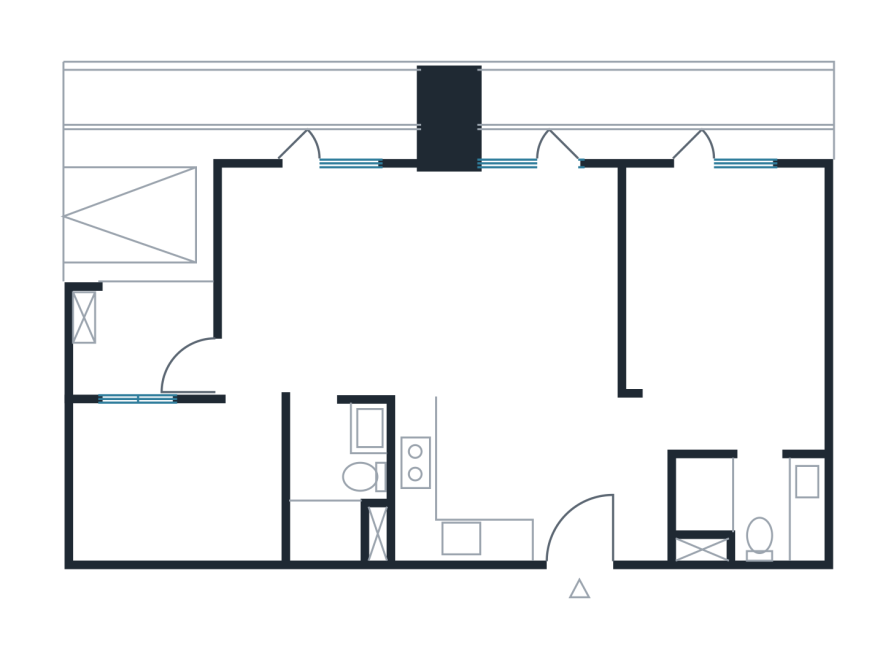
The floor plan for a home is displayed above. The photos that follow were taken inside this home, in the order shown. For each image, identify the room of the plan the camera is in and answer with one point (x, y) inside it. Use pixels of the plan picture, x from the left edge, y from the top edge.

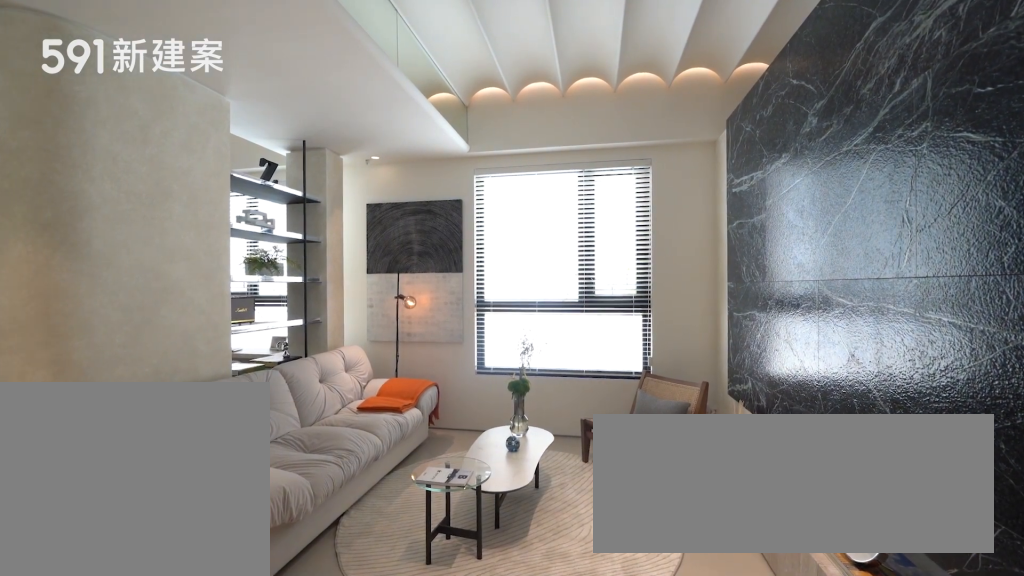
(510, 272)
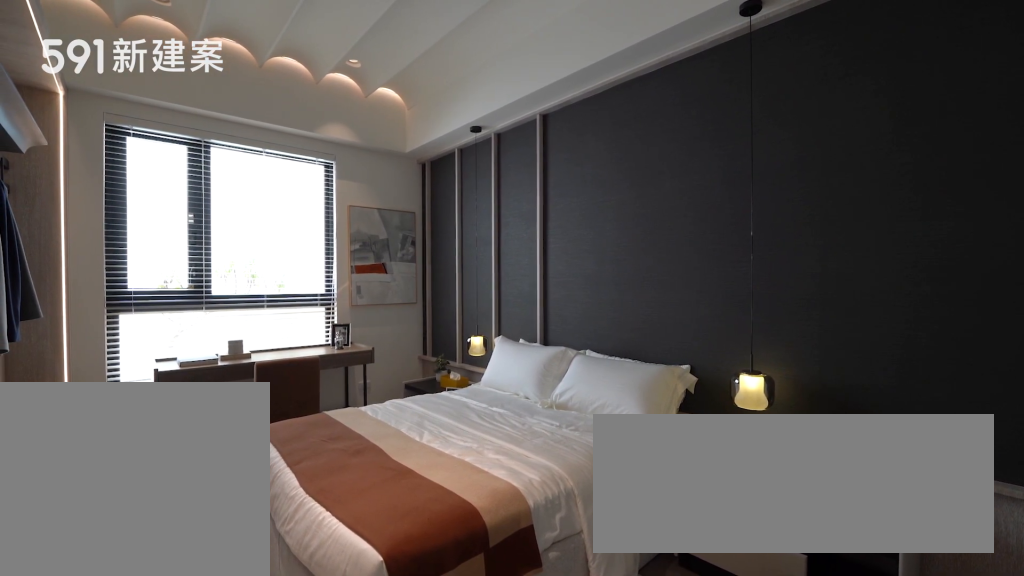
(728, 305)
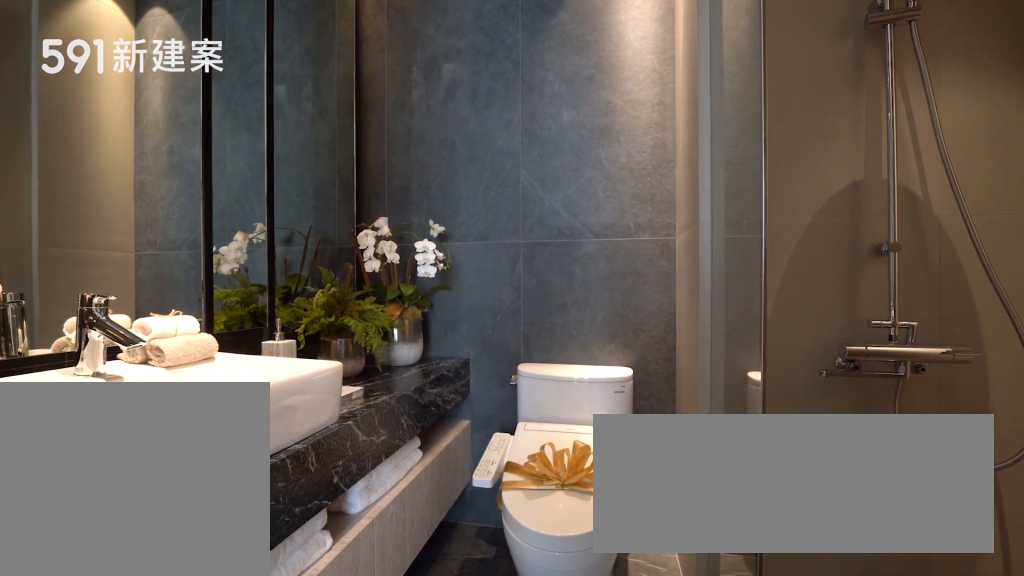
(752, 504)
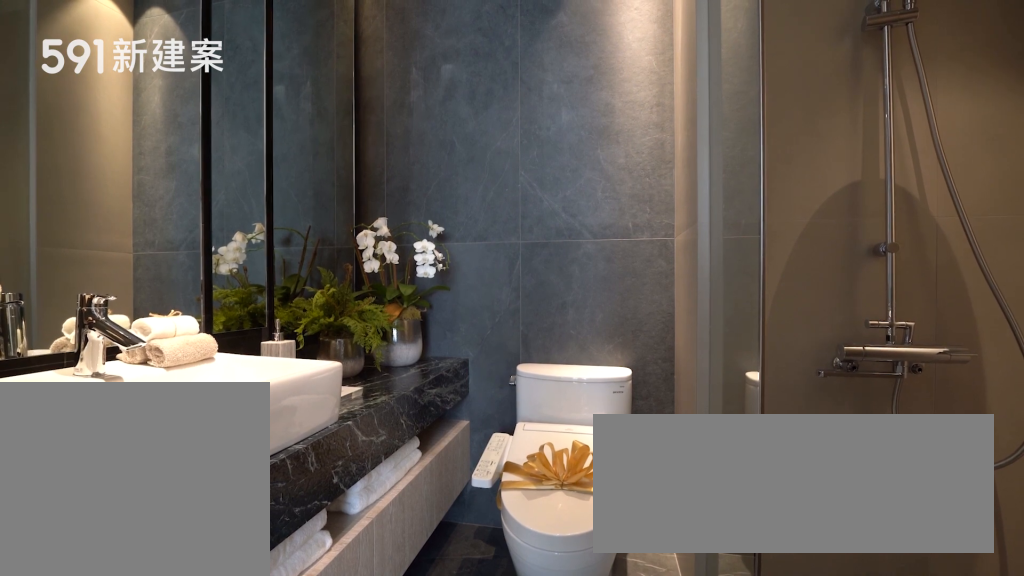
(752, 504)
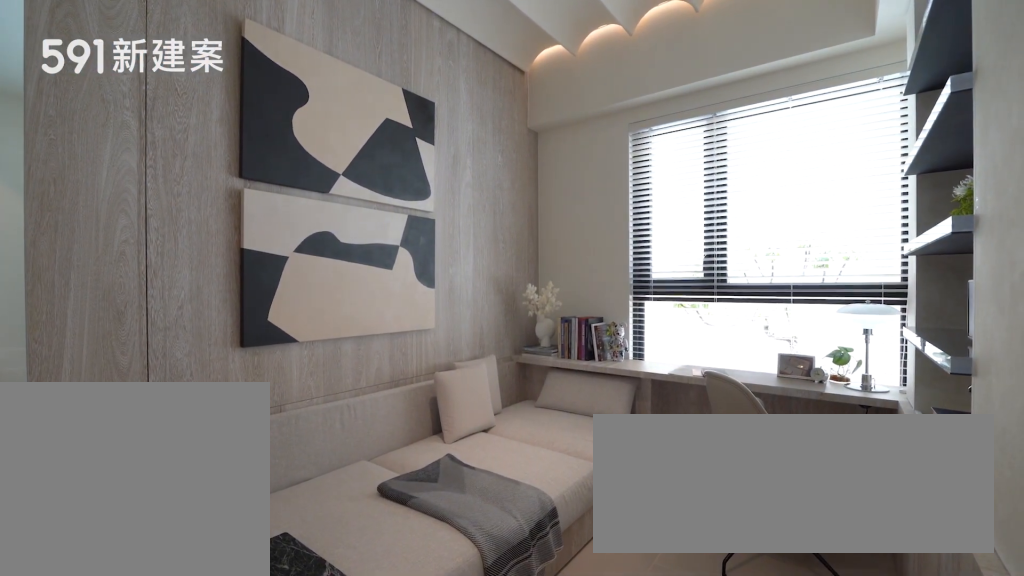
(310, 259)
